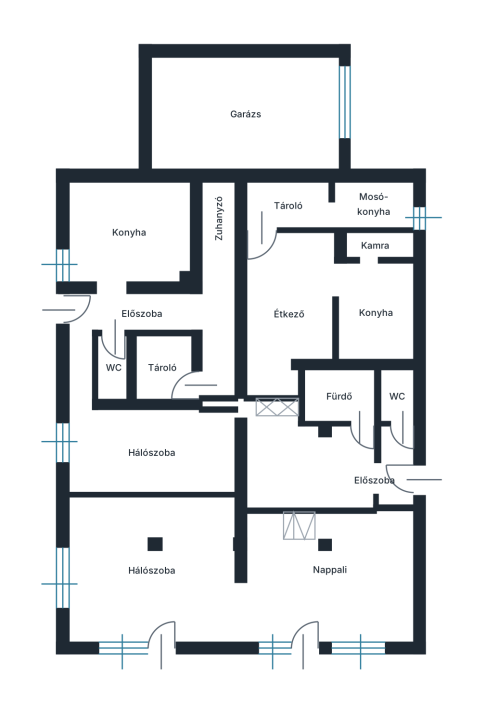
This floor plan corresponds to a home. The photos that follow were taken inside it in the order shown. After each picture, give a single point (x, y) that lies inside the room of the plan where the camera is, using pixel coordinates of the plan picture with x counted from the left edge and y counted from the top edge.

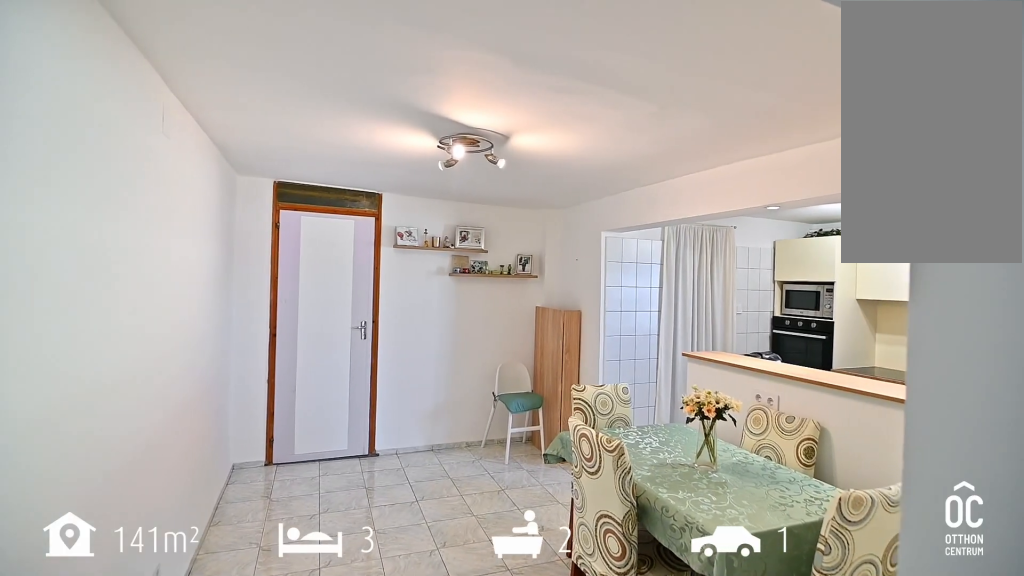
(288, 303)
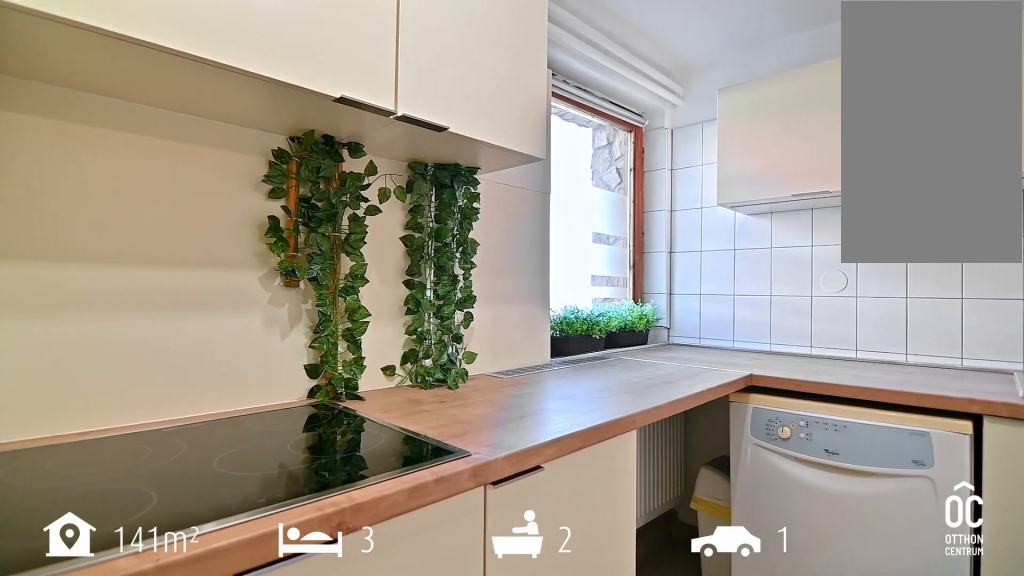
(376, 307)
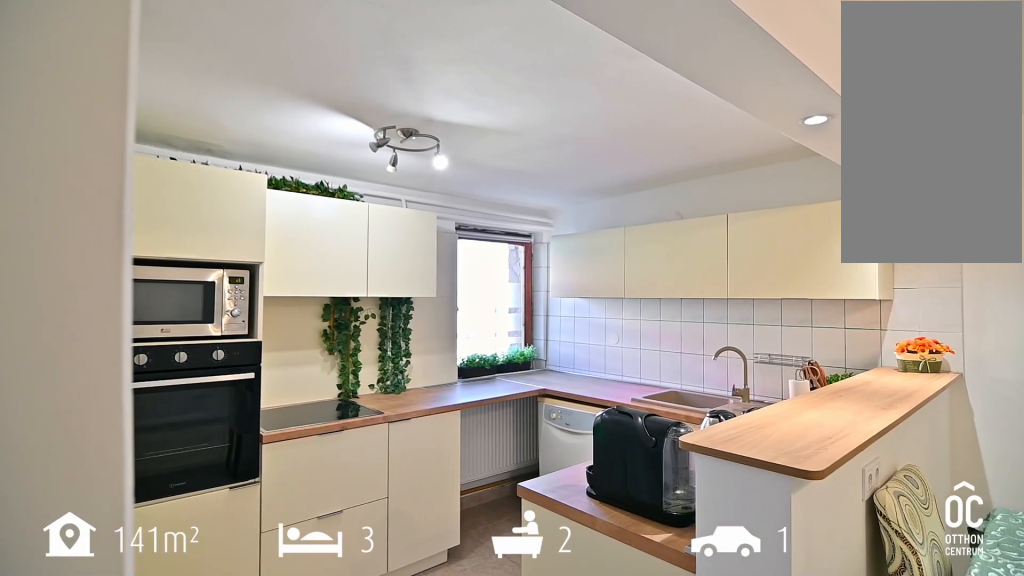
(376, 308)
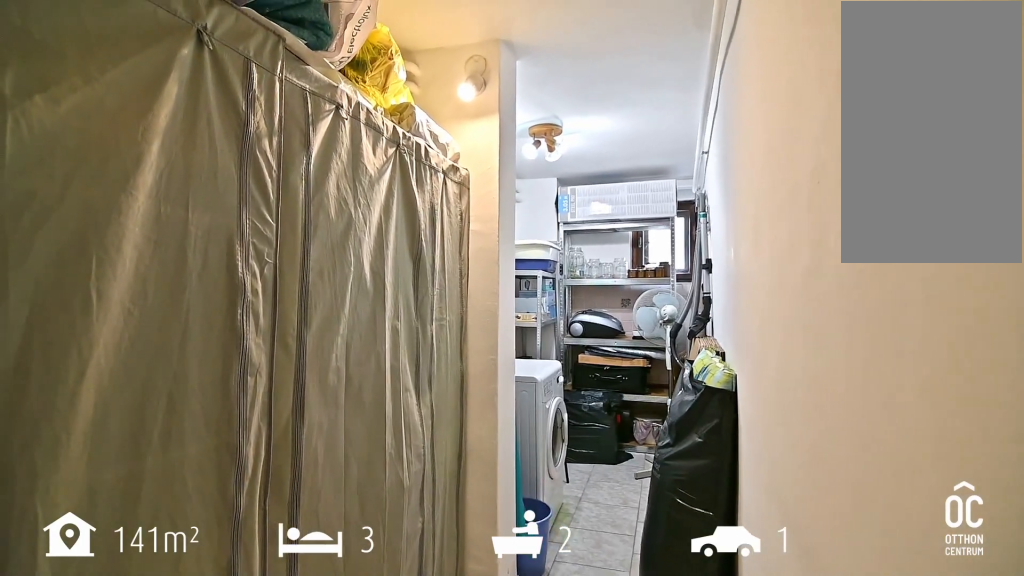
(334, 203)
